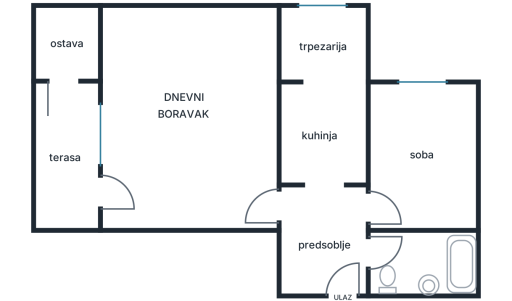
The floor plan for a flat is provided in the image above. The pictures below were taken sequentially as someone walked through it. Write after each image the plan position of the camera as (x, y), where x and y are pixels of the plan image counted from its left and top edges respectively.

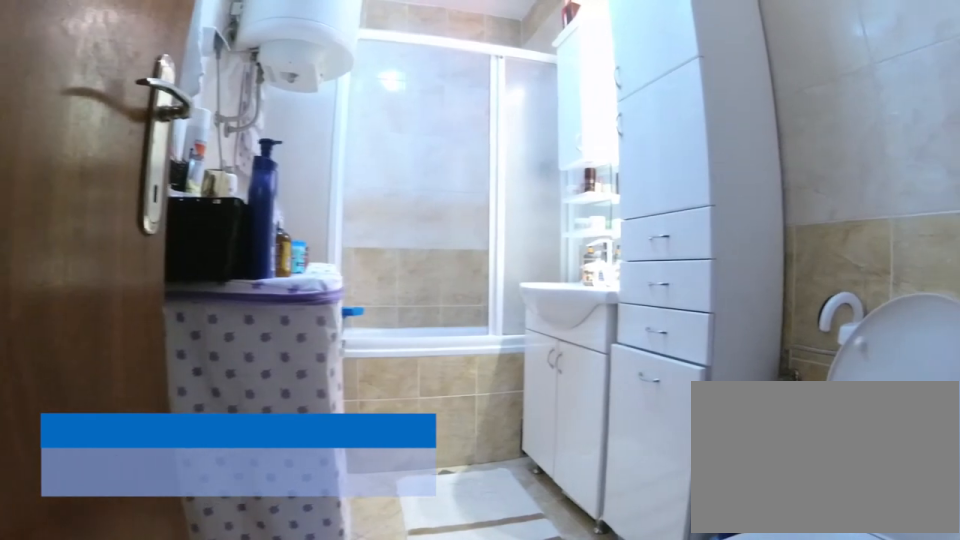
(358, 266)
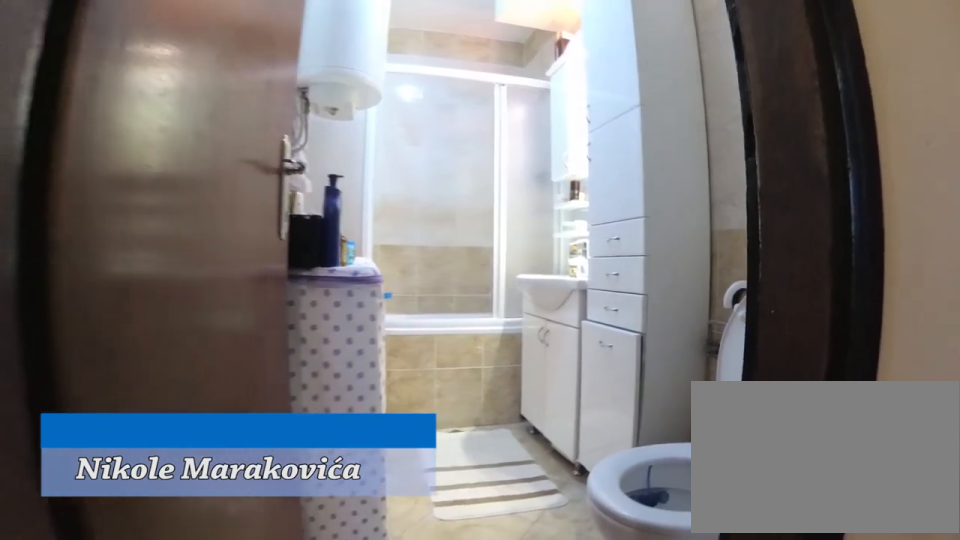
(346, 266)
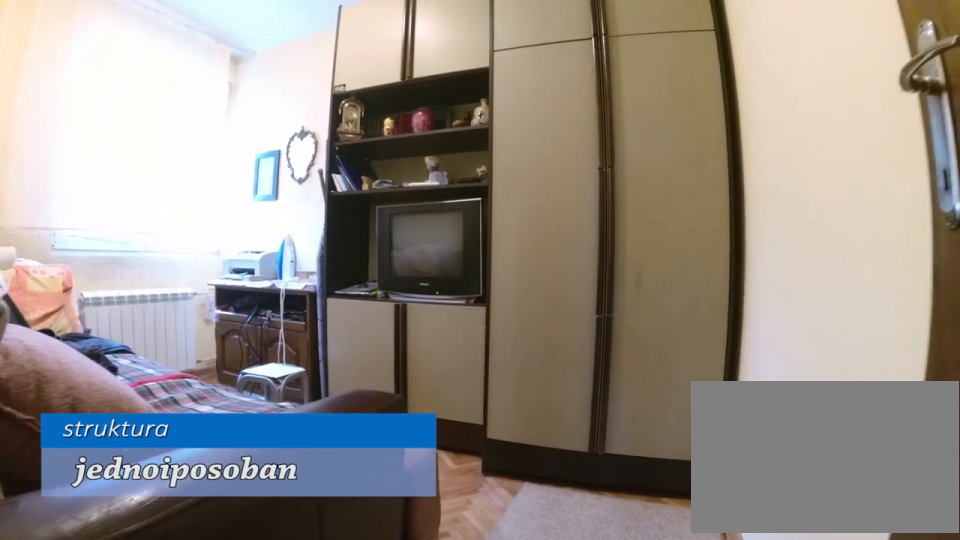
(373, 213)
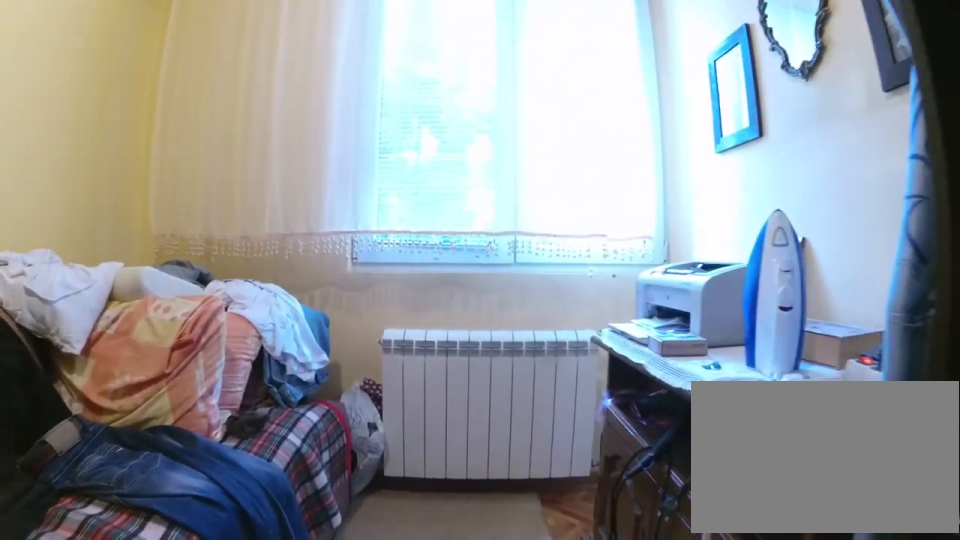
(437, 179)
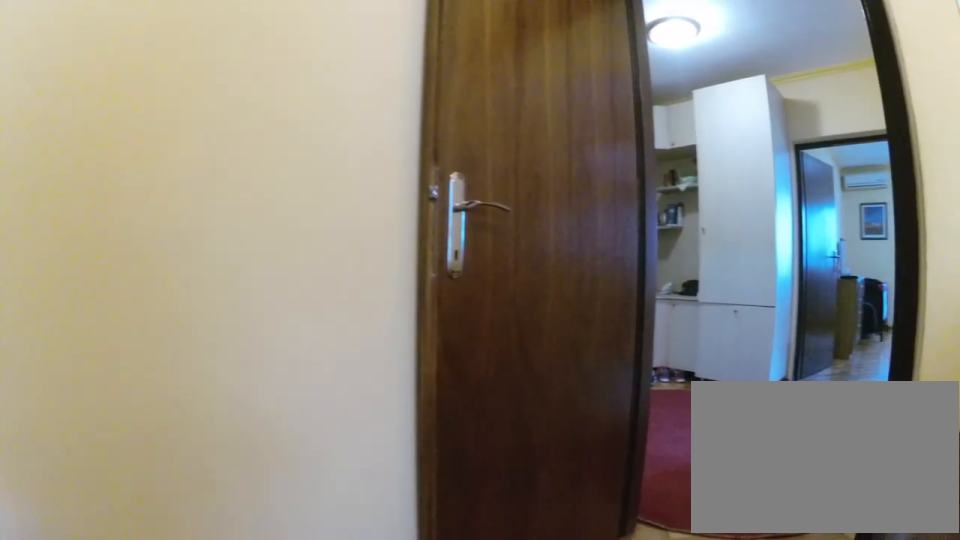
(430, 178)
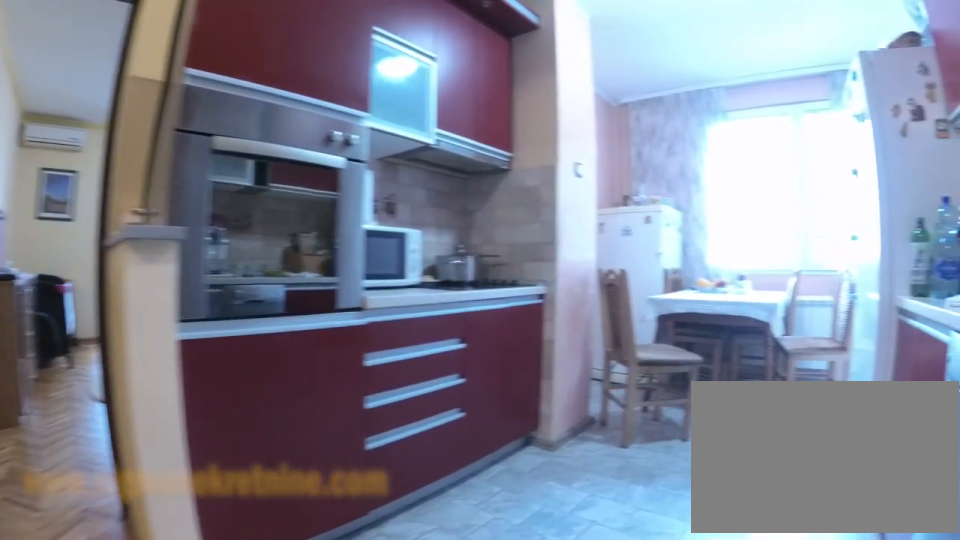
(338, 209)
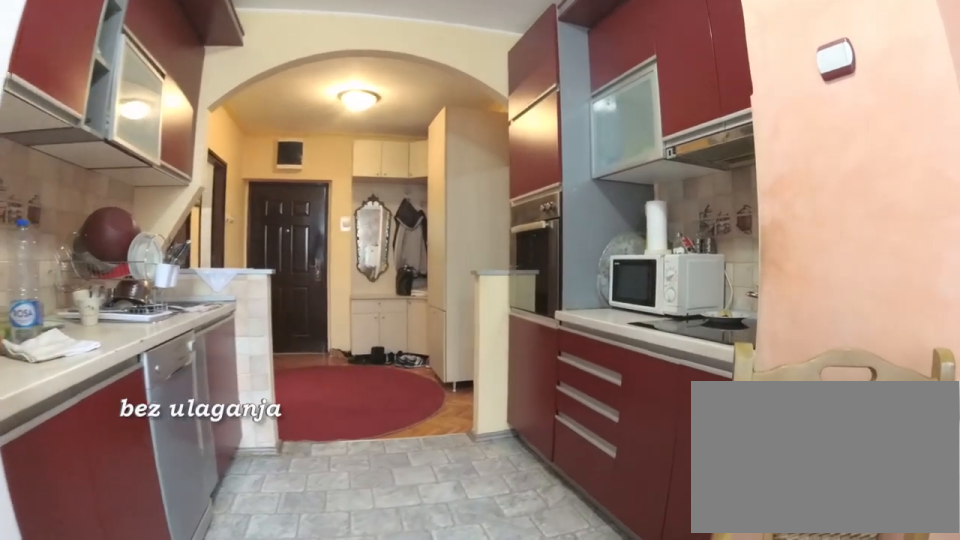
(323, 53)
